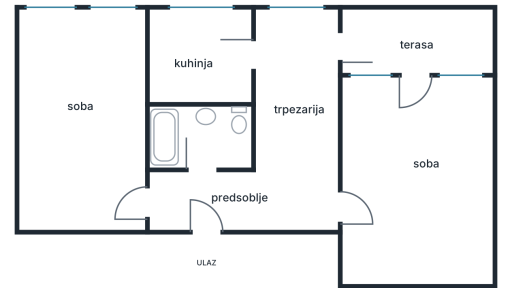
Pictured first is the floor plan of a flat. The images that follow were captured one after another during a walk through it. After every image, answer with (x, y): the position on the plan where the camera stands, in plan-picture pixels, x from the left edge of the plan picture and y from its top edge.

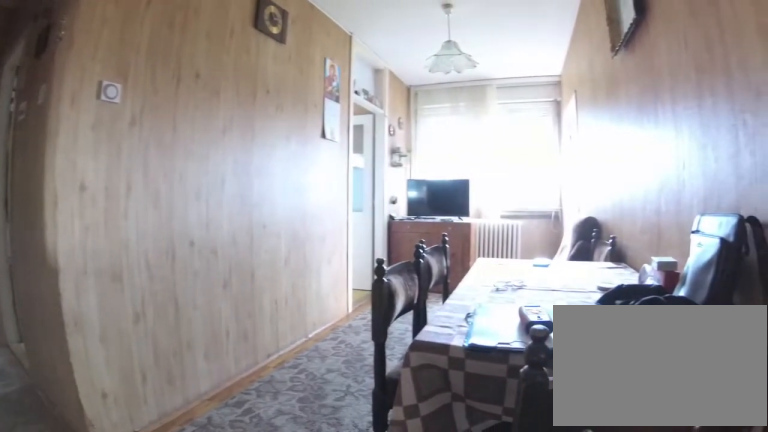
(314, 220)
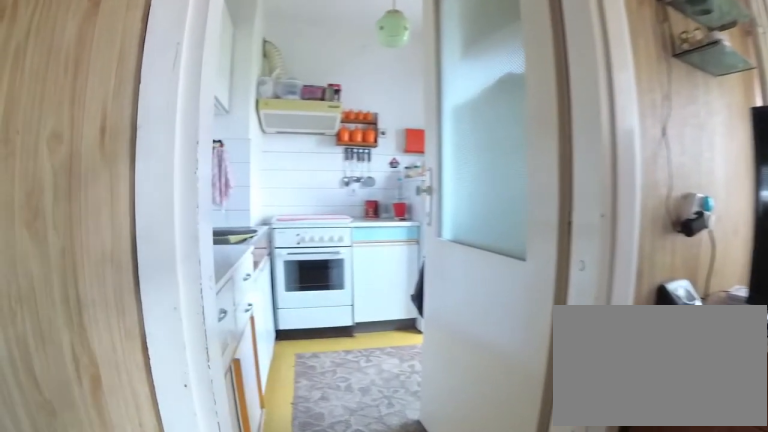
(291, 74)
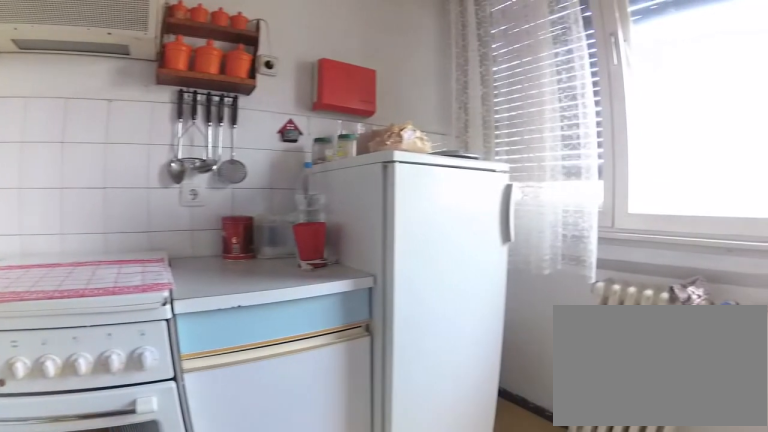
(197, 69)
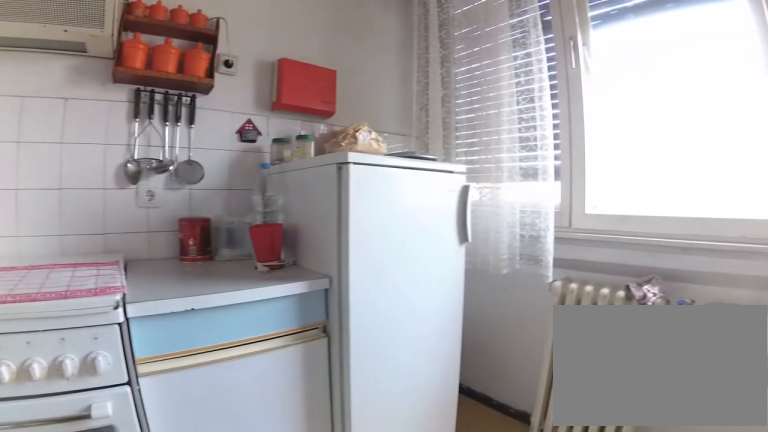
(196, 70)
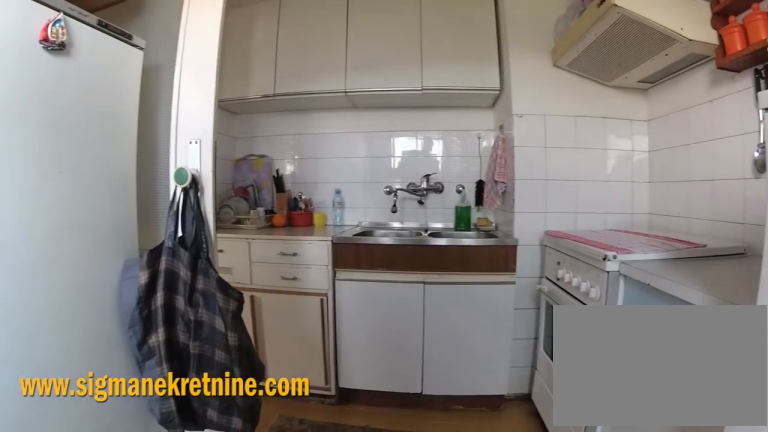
(189, 19)
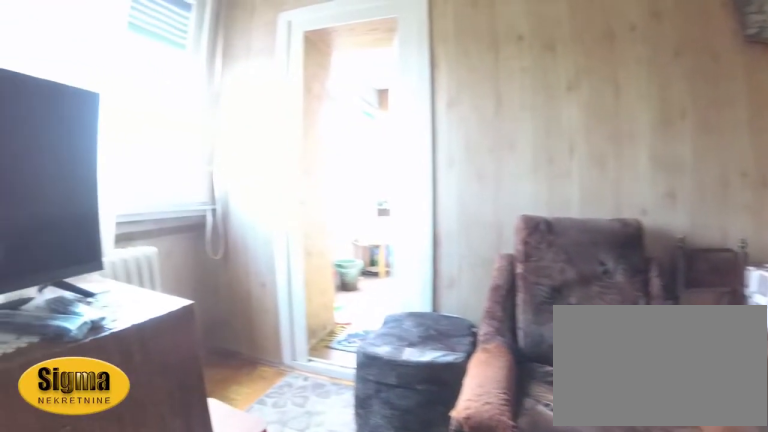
(252, 64)
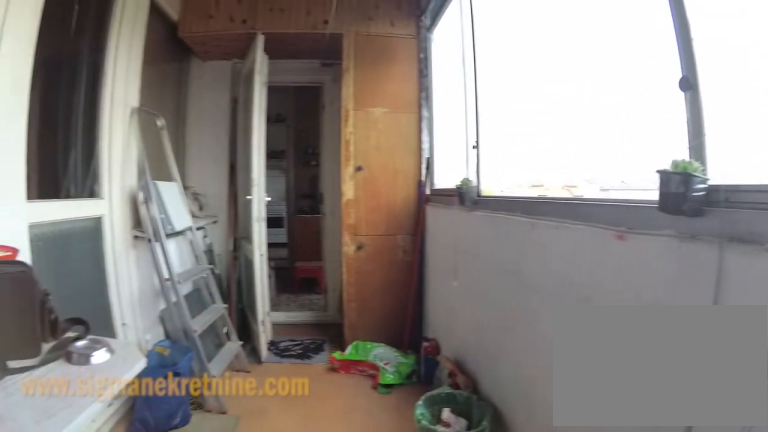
(462, 61)
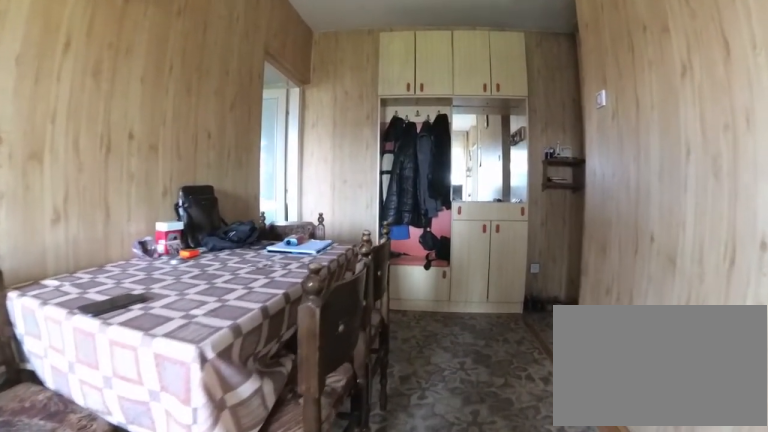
(298, 93)
